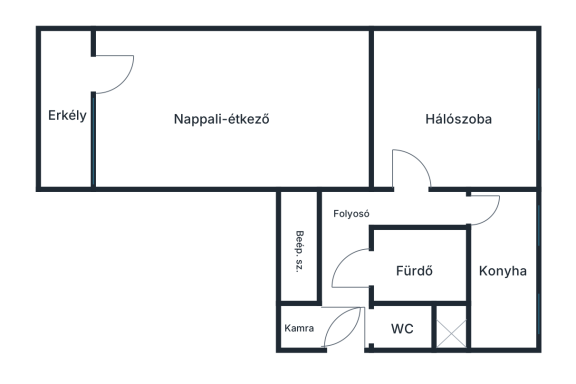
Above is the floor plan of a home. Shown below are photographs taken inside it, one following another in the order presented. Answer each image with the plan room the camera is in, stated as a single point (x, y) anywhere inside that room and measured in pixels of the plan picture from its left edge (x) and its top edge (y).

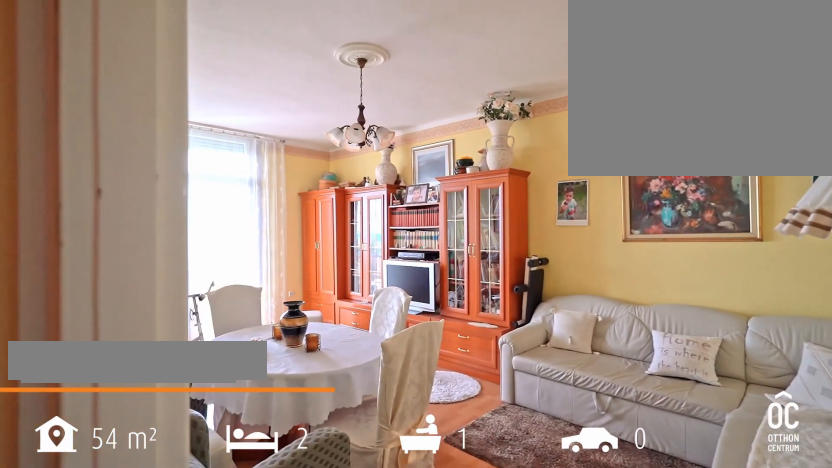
(230, 109)
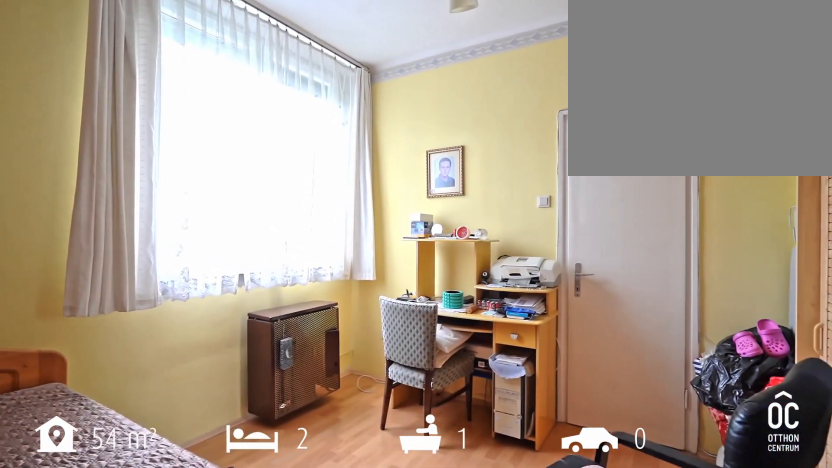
(455, 110)
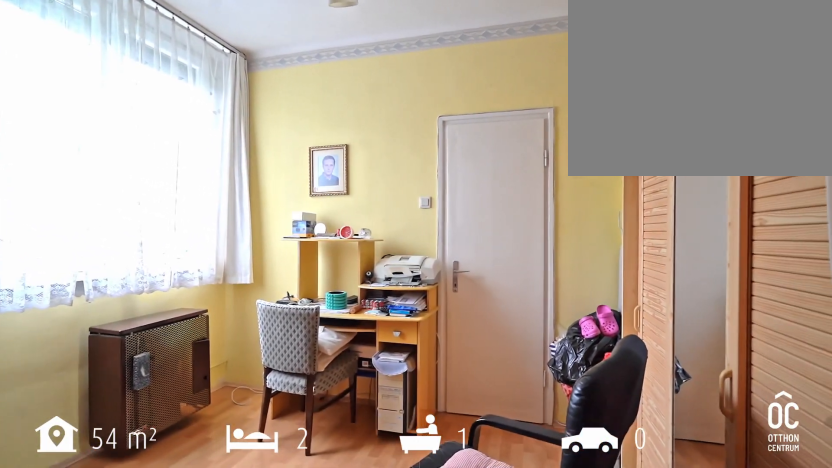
(455, 110)
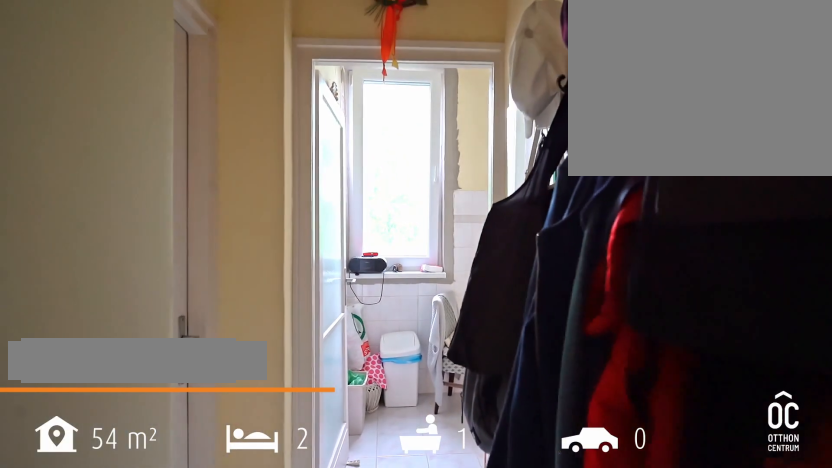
(345, 246)
